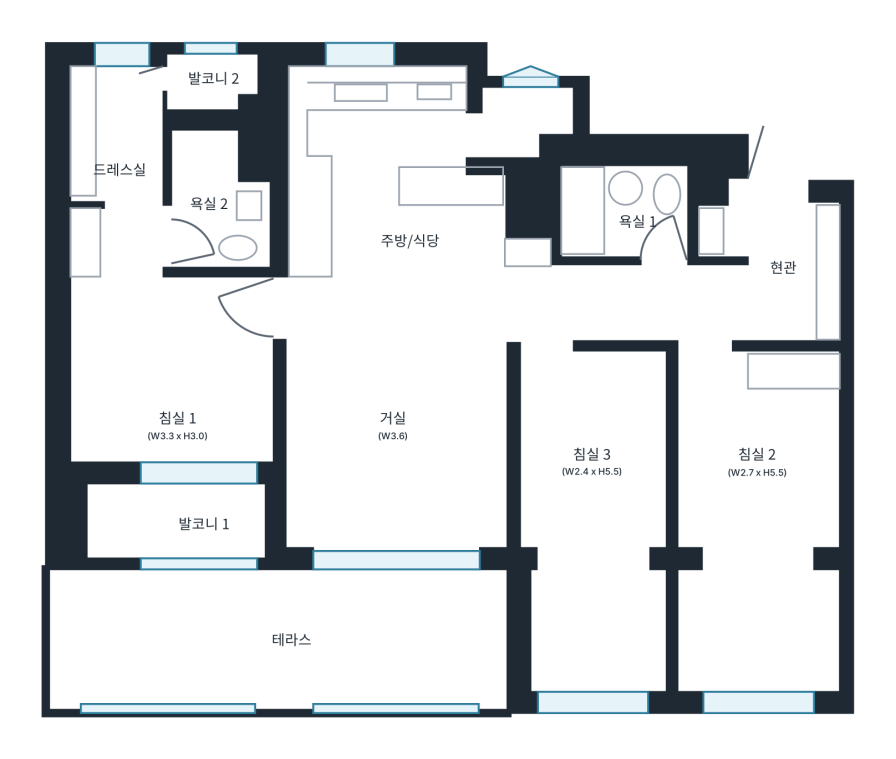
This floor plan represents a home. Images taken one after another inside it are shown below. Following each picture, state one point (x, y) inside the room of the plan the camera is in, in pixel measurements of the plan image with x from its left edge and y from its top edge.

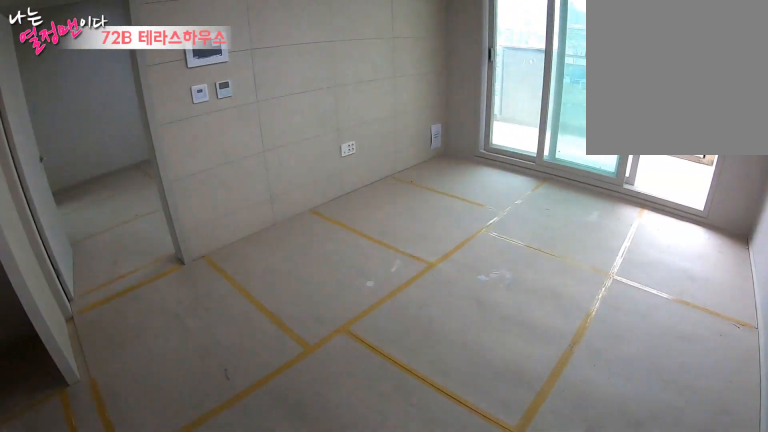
(389, 433)
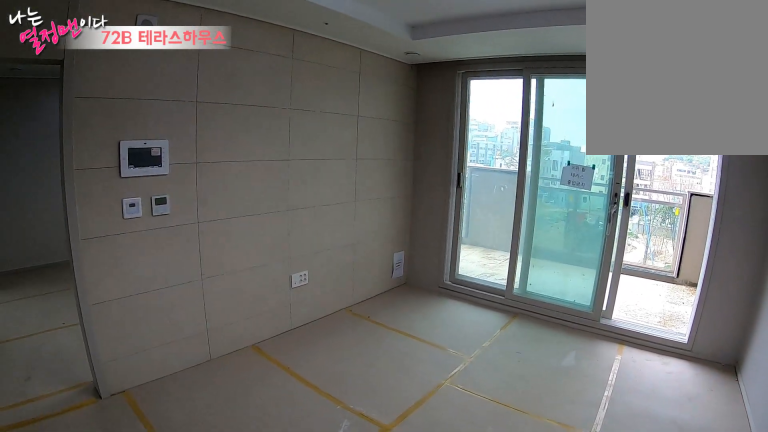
(389, 433)
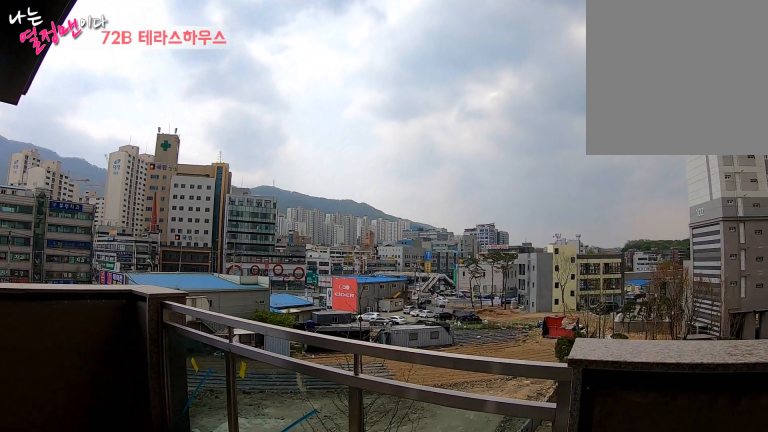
(286, 639)
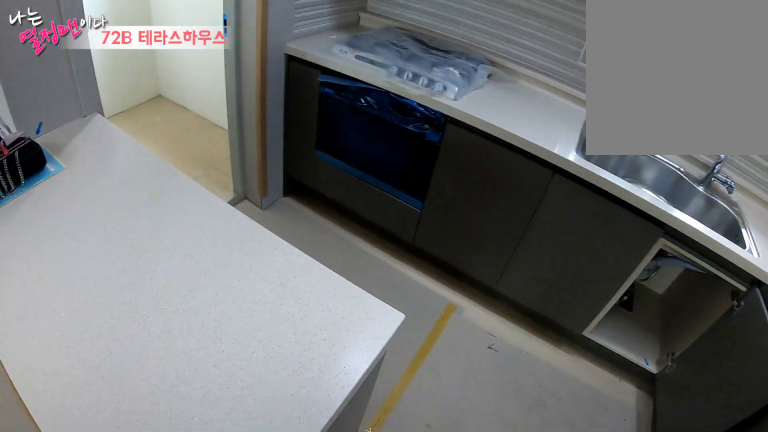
(401, 240)
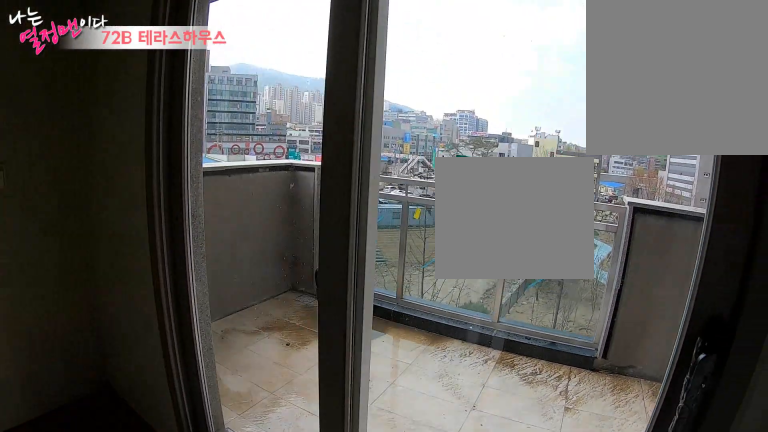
(178, 427)
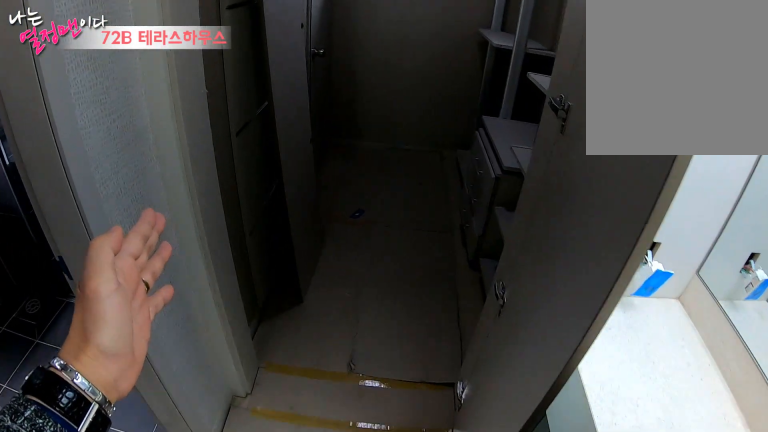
(115, 198)
